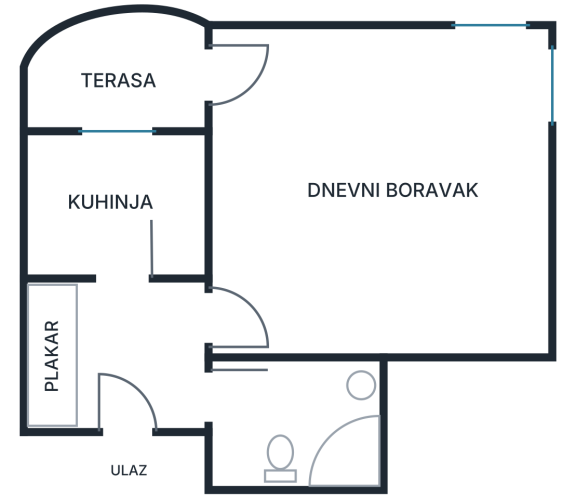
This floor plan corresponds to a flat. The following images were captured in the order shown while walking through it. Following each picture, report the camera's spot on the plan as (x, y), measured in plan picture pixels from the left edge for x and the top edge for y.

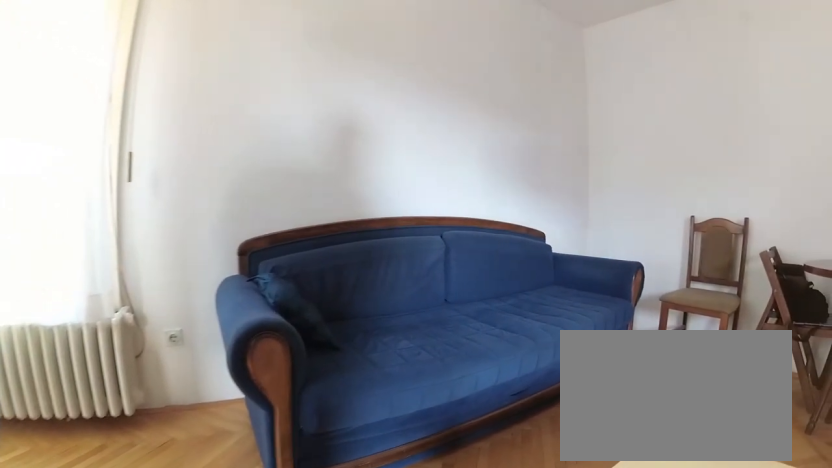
(349, 149)
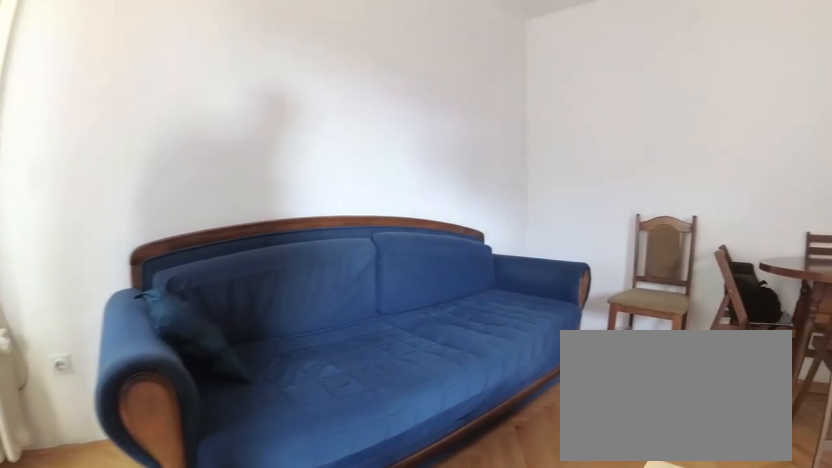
(365, 149)
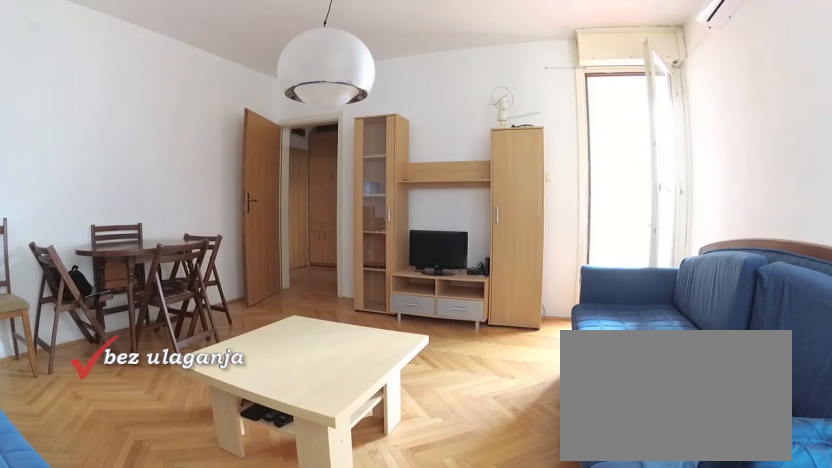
(503, 94)
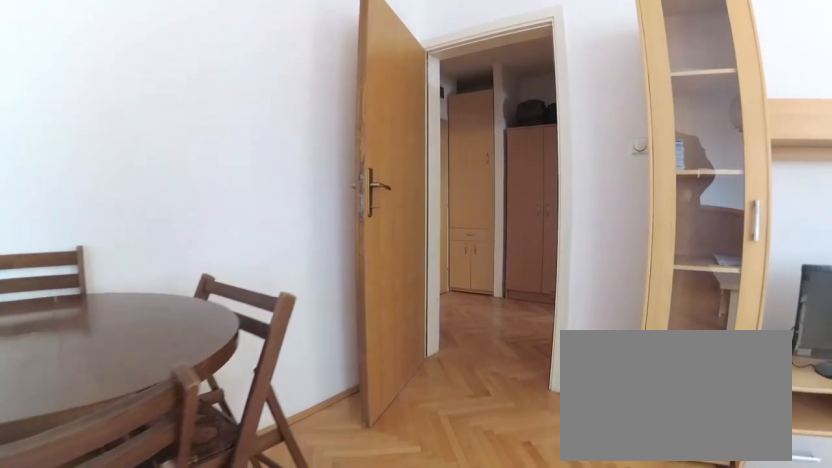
(348, 262)
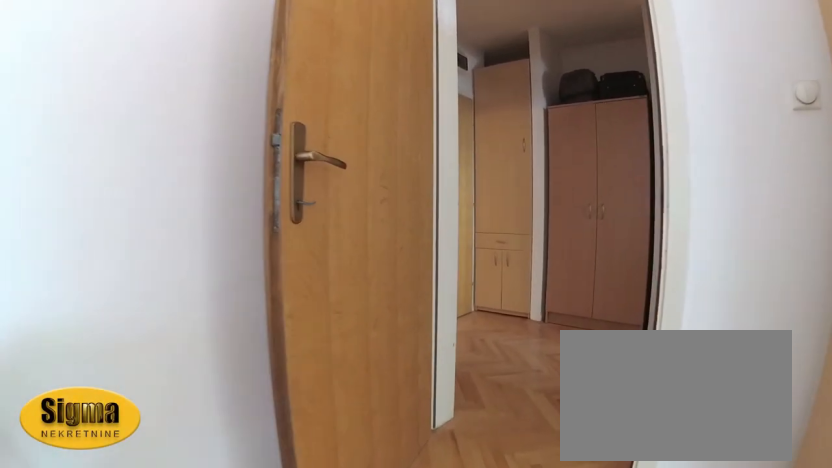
(314, 287)
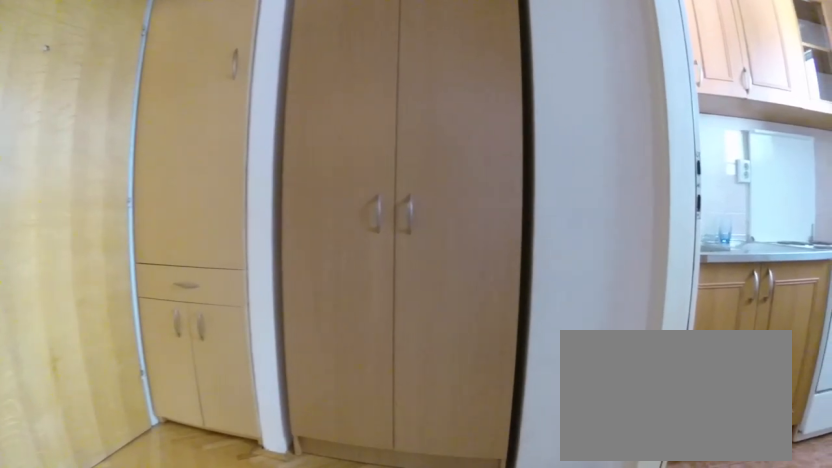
(204, 308)
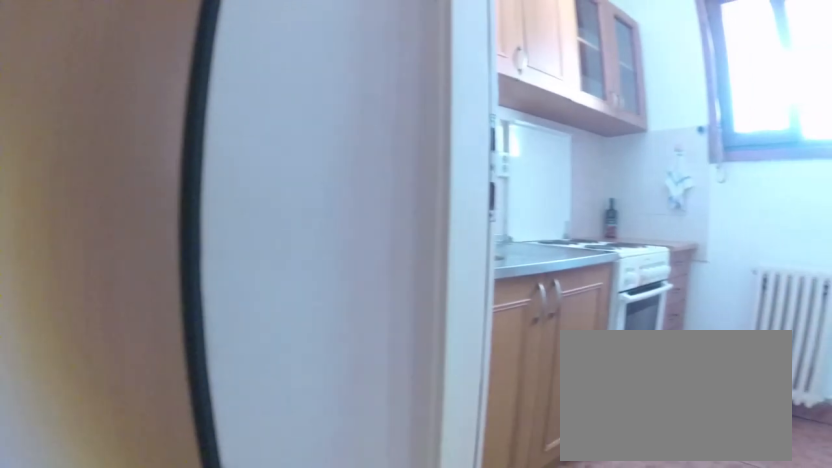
(174, 313)
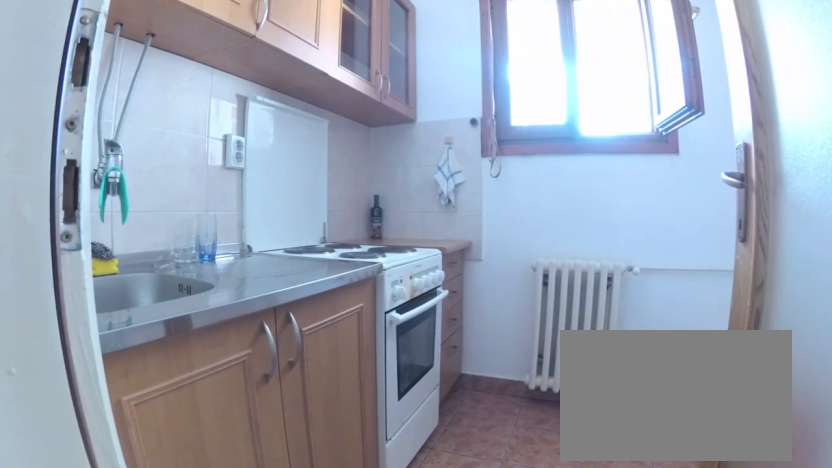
(132, 310)
